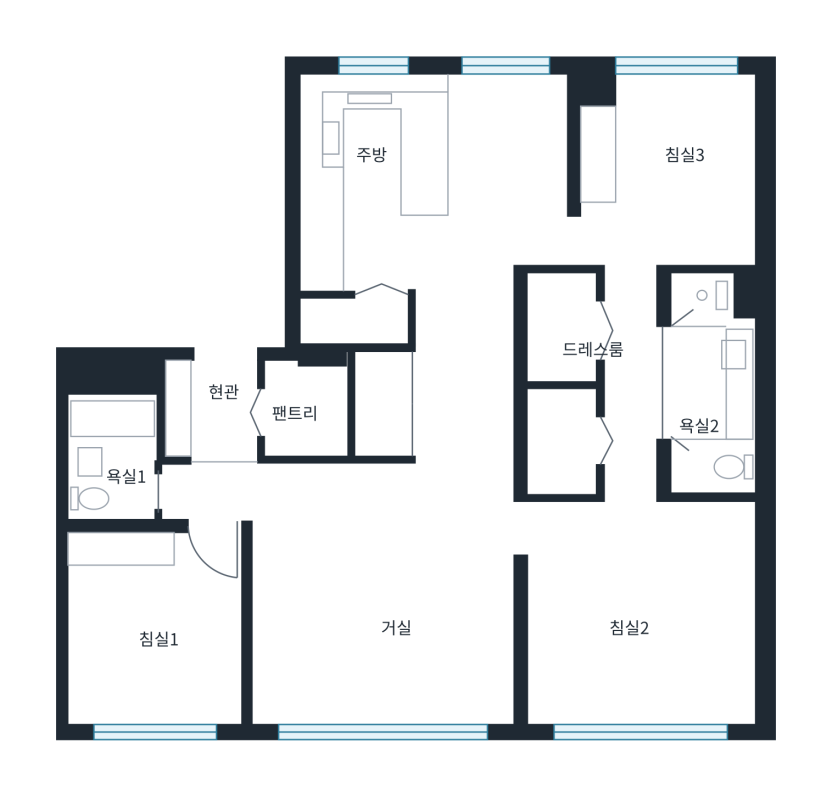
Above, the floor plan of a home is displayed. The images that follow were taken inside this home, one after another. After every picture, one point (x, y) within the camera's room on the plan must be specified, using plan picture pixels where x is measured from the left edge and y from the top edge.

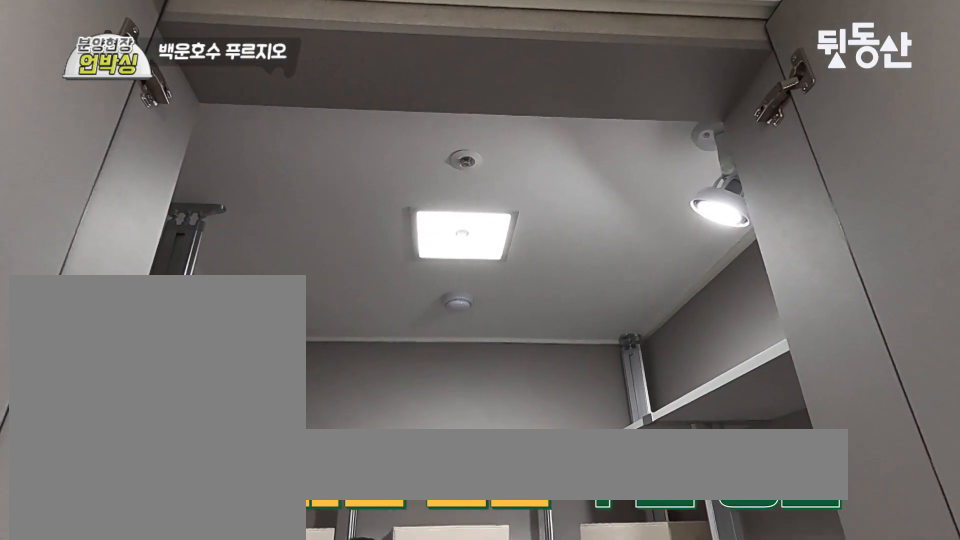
(216, 416)
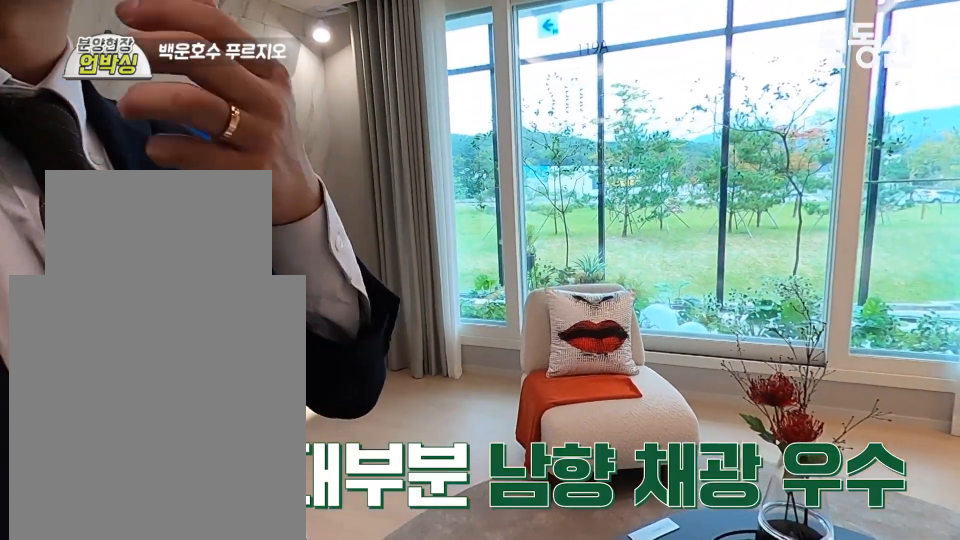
(400, 650)
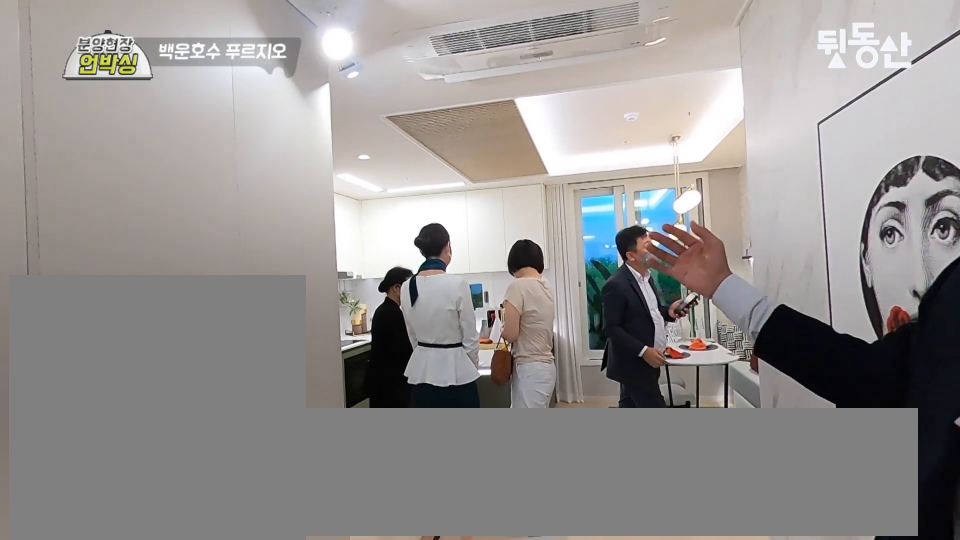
(466, 421)
